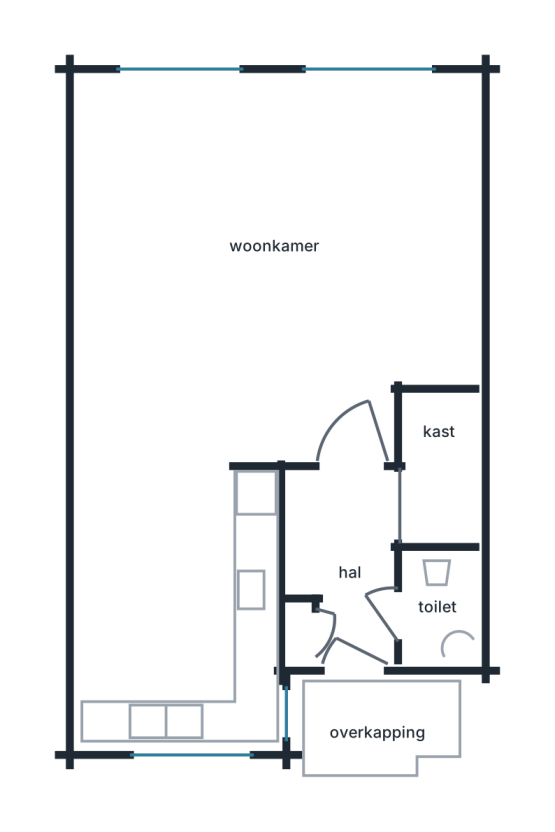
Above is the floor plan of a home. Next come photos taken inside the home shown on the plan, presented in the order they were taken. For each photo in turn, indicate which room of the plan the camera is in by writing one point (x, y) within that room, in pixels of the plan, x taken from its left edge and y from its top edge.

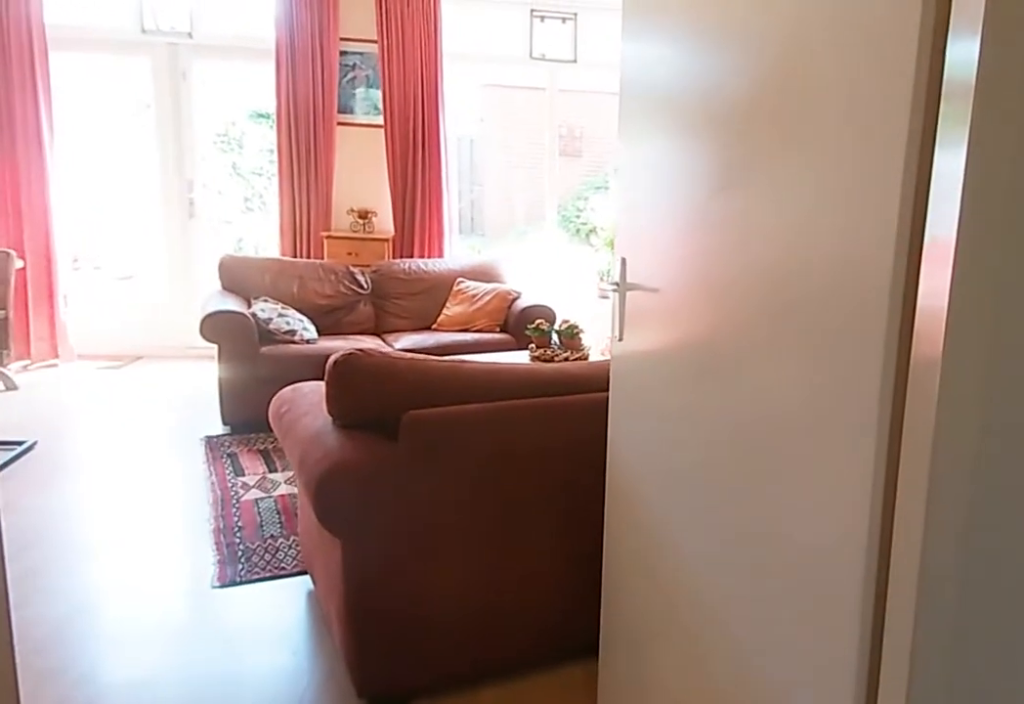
(345, 554)
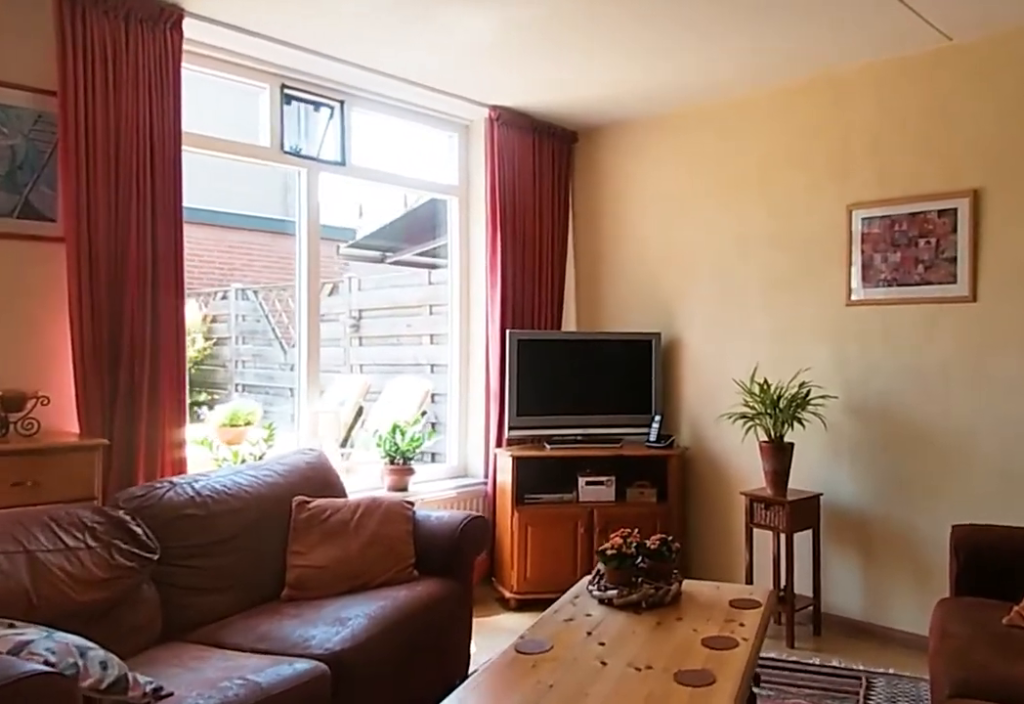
(336, 278)
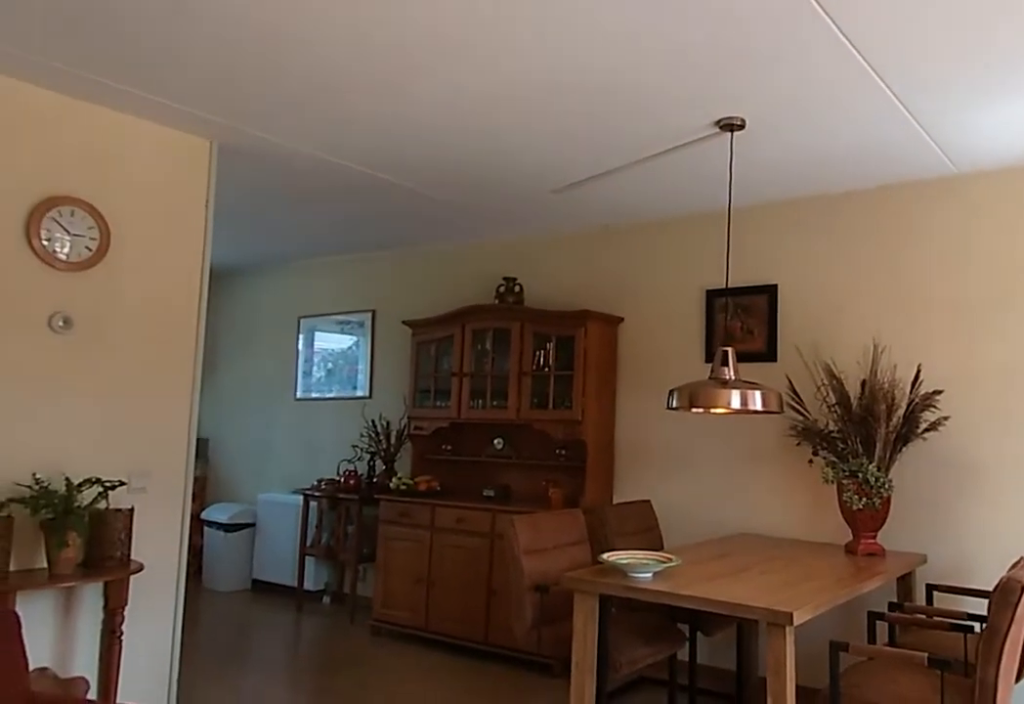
(338, 278)
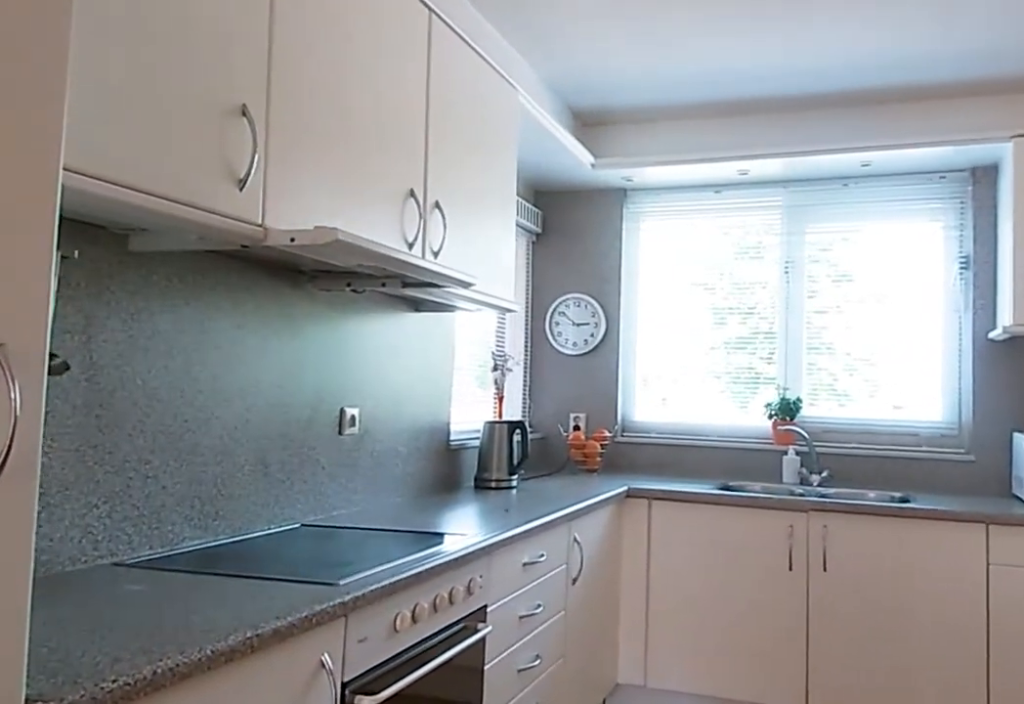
(179, 602)
